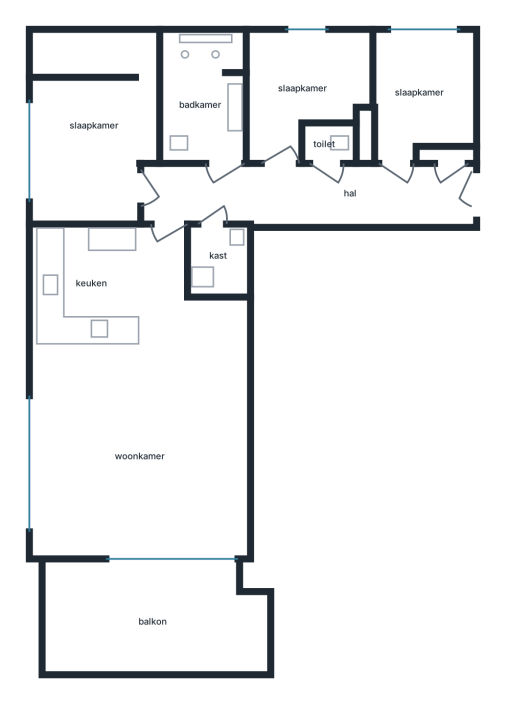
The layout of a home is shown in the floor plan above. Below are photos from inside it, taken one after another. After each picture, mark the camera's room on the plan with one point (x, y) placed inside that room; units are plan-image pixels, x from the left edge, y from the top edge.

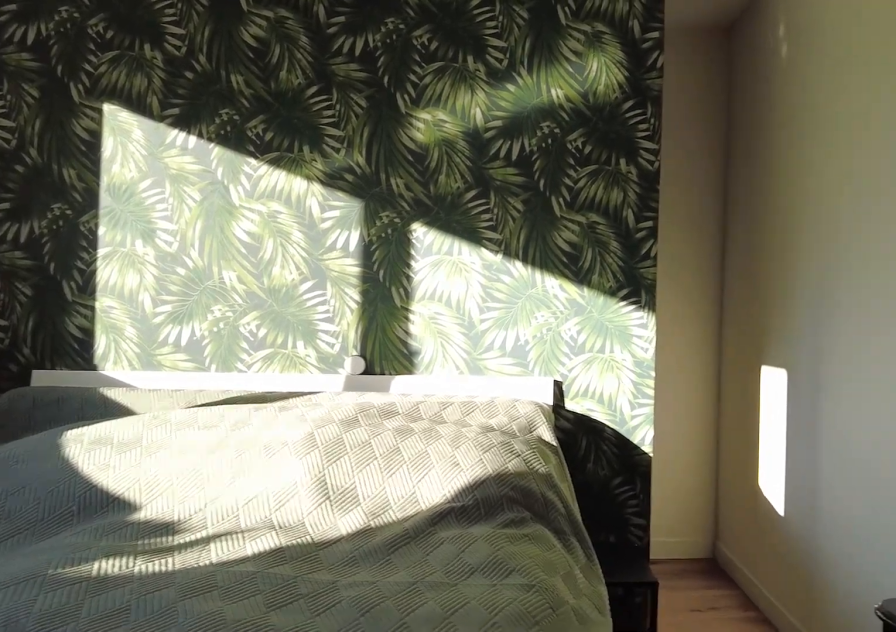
(93, 125)
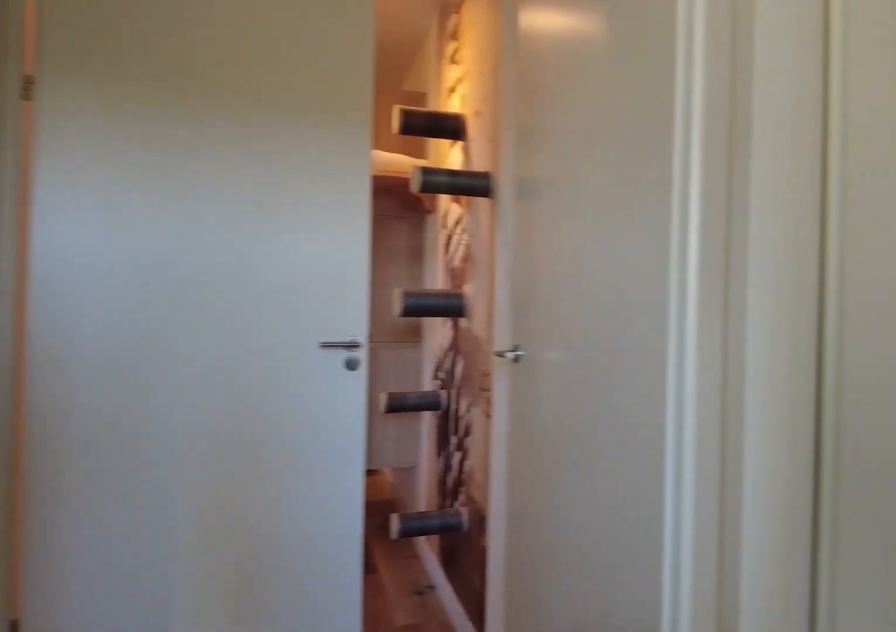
(307, 193)
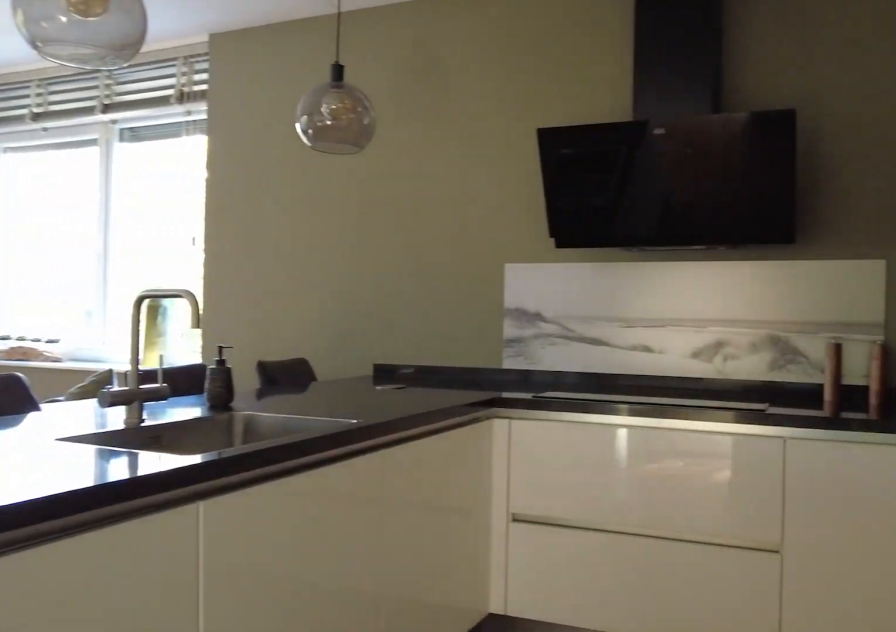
(135, 399)
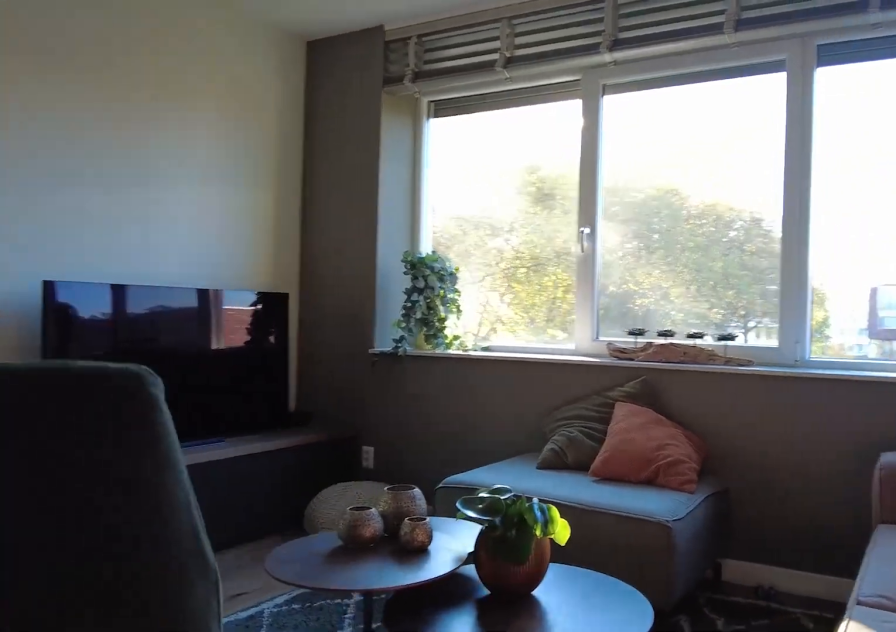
(135, 399)
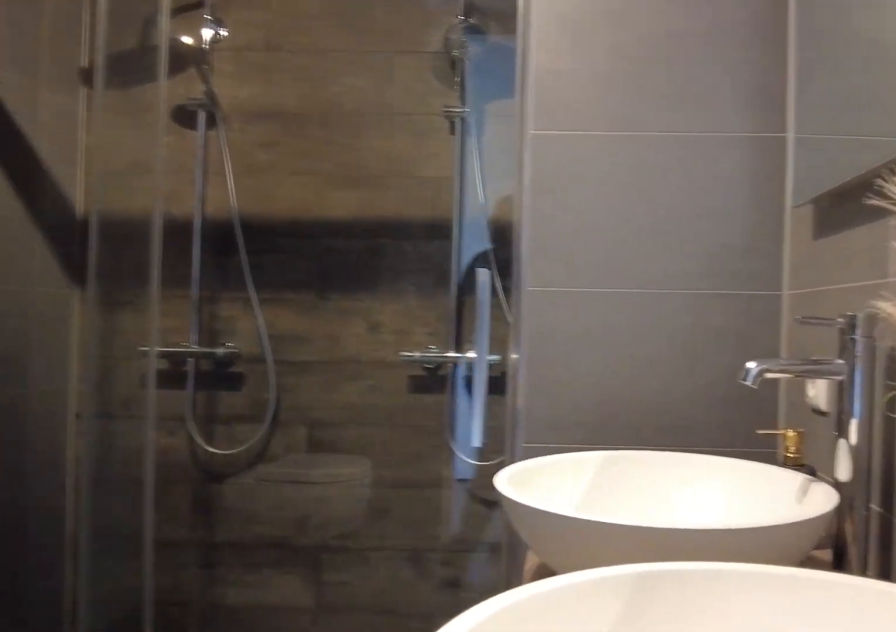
(203, 99)
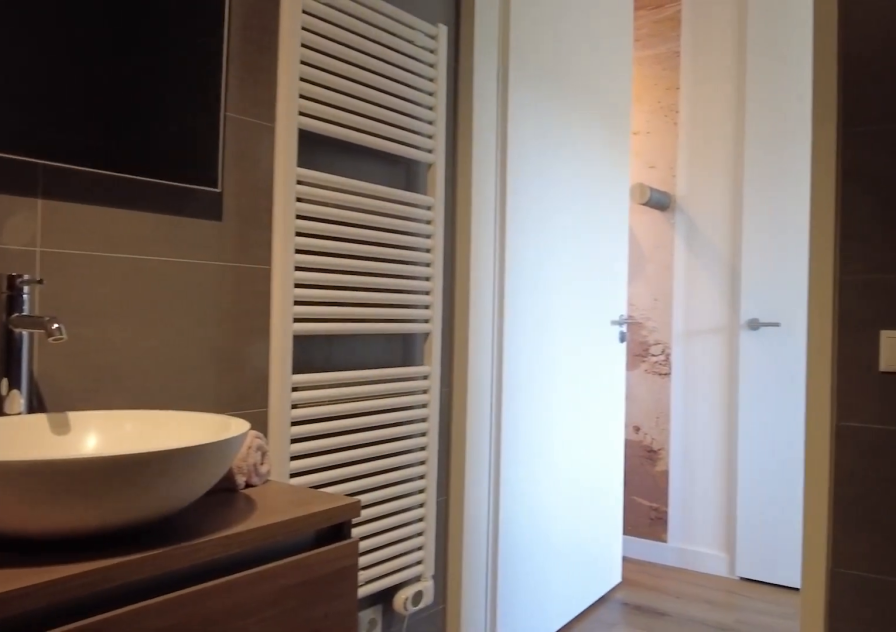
(203, 99)
